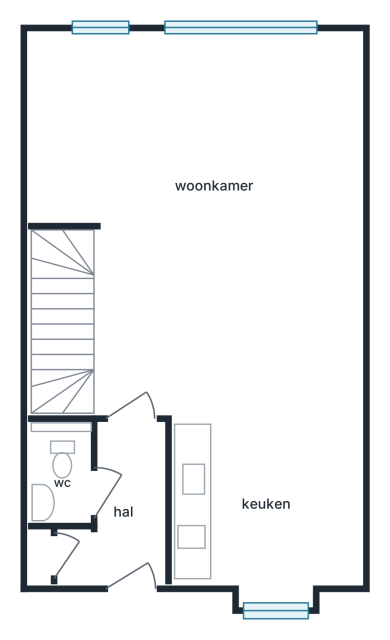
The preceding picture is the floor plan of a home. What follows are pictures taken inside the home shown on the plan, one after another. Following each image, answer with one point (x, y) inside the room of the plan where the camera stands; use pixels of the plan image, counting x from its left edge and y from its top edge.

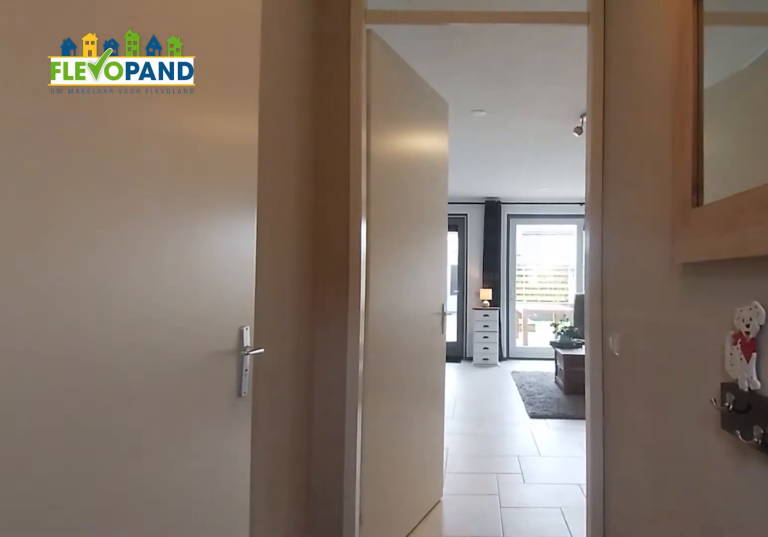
(123, 511)
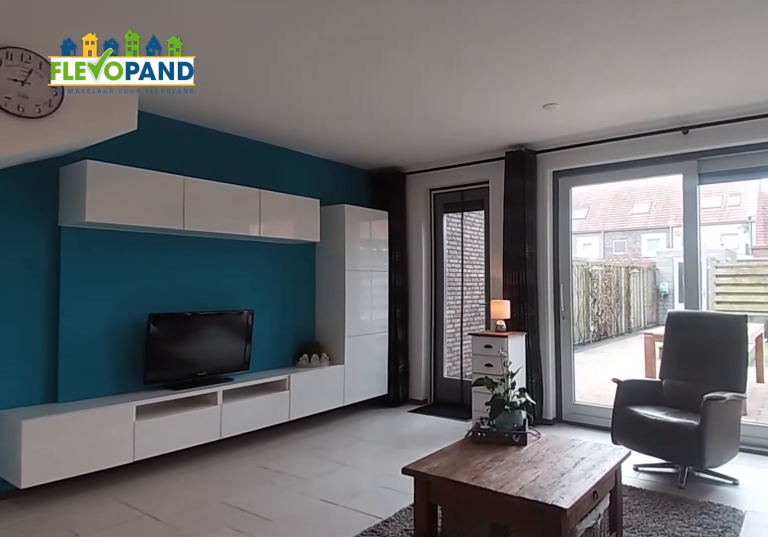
(206, 180)
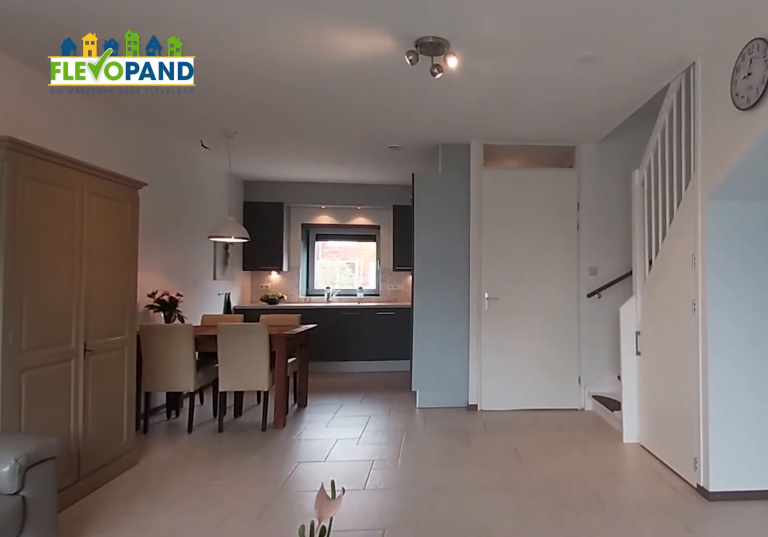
(206, 180)
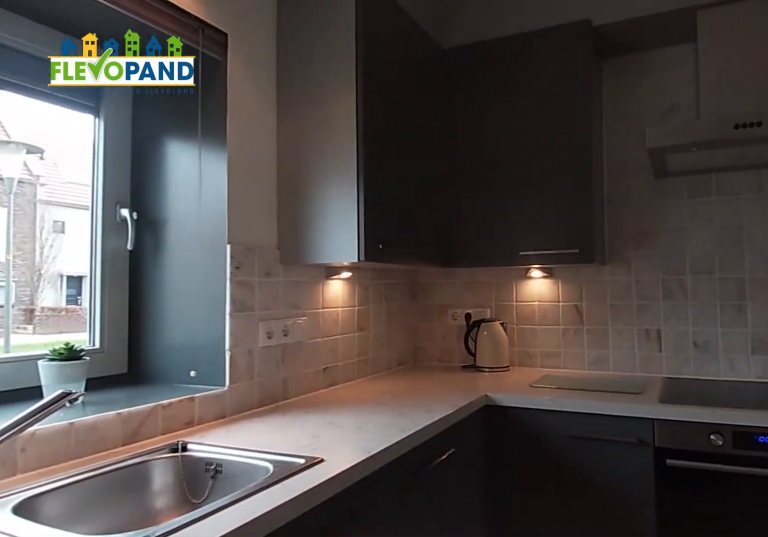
(267, 502)
